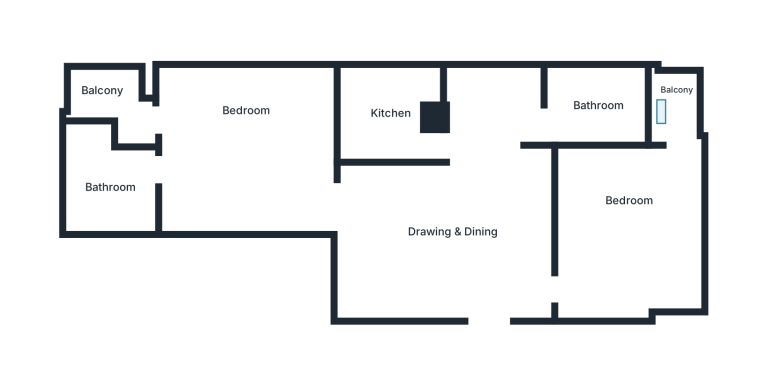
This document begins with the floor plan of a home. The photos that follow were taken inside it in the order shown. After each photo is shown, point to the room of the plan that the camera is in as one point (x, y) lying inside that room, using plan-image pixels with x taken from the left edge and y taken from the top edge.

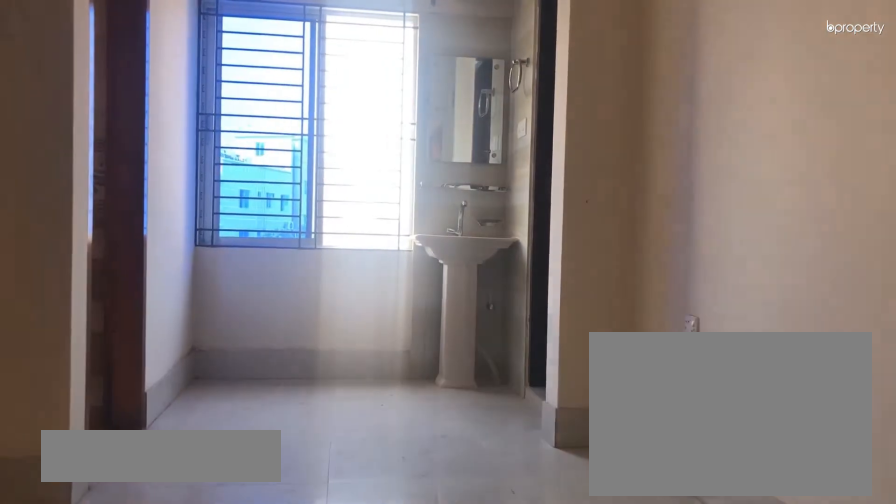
(450, 234)
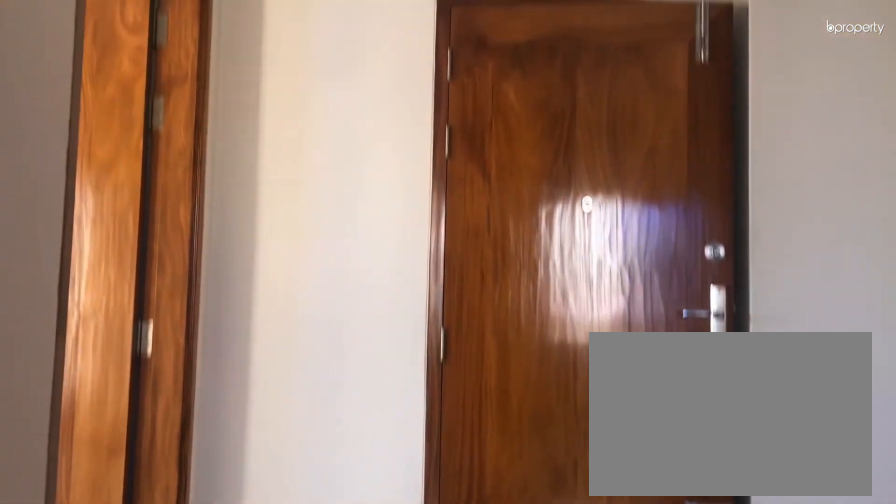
(450, 234)
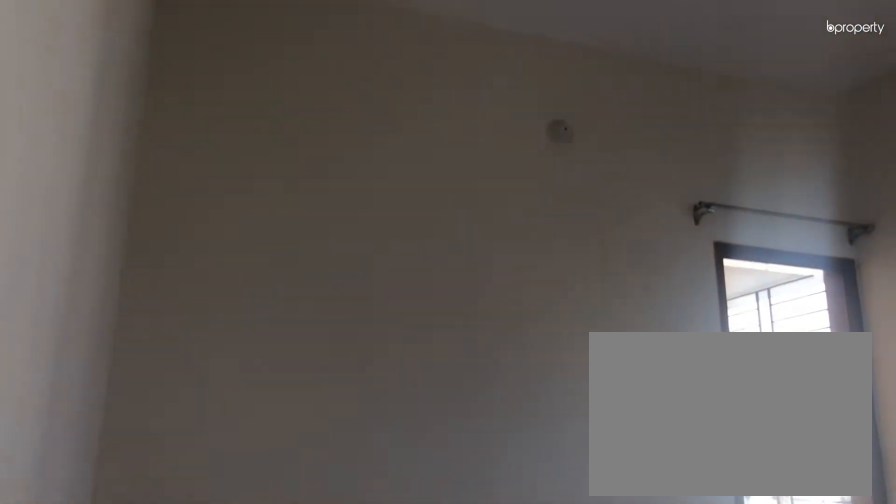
(631, 234)
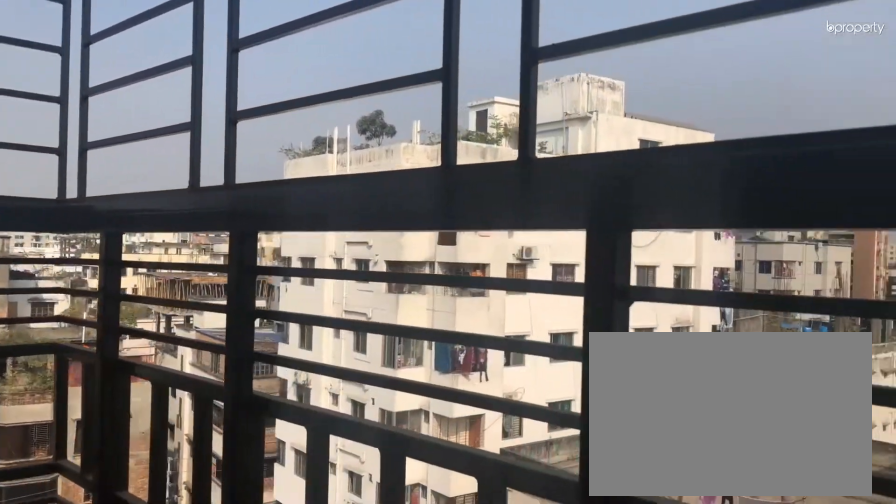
(678, 99)
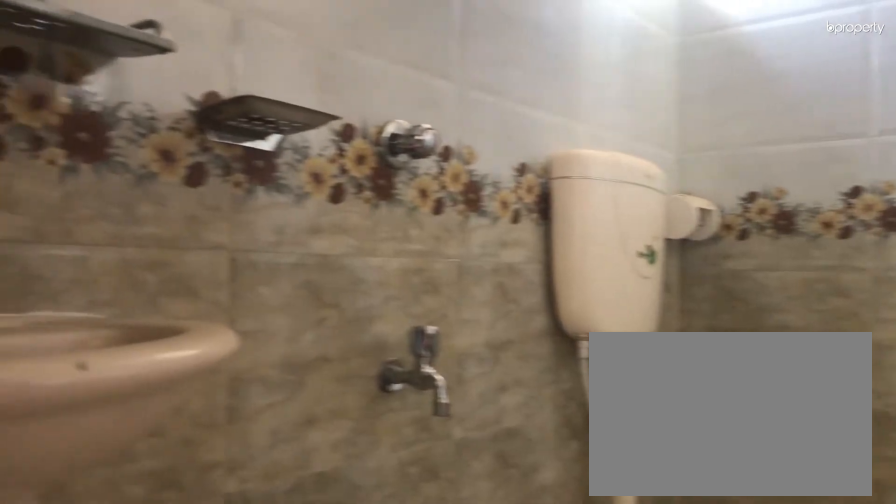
(602, 101)
